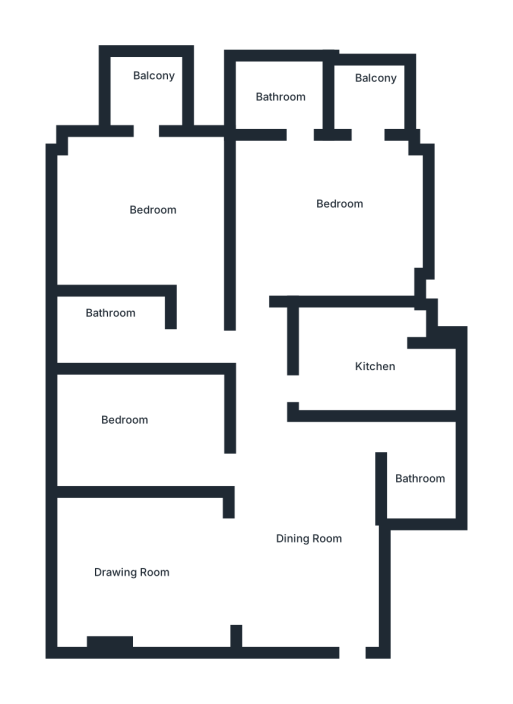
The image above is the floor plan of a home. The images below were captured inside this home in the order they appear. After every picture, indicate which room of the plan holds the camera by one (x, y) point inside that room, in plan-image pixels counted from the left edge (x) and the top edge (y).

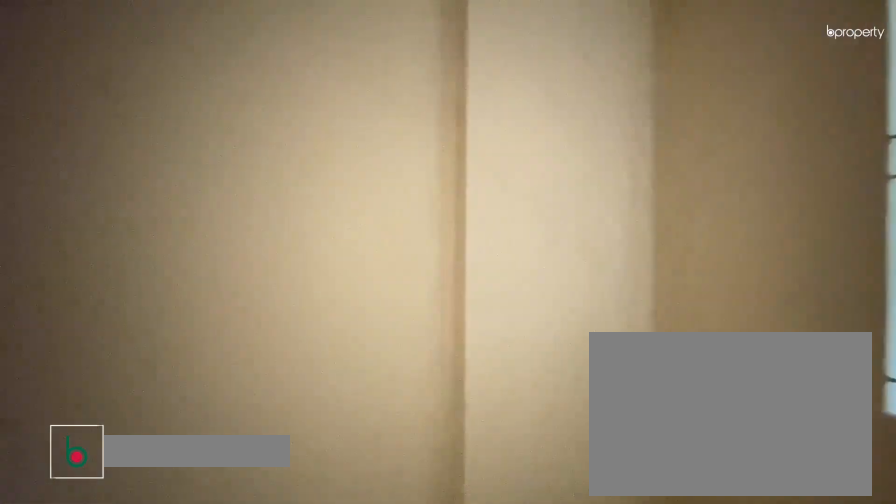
(152, 568)
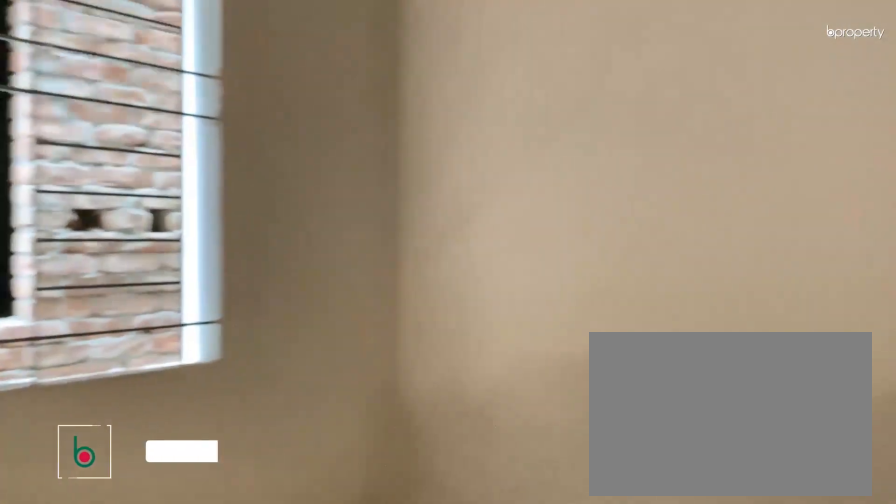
(140, 434)
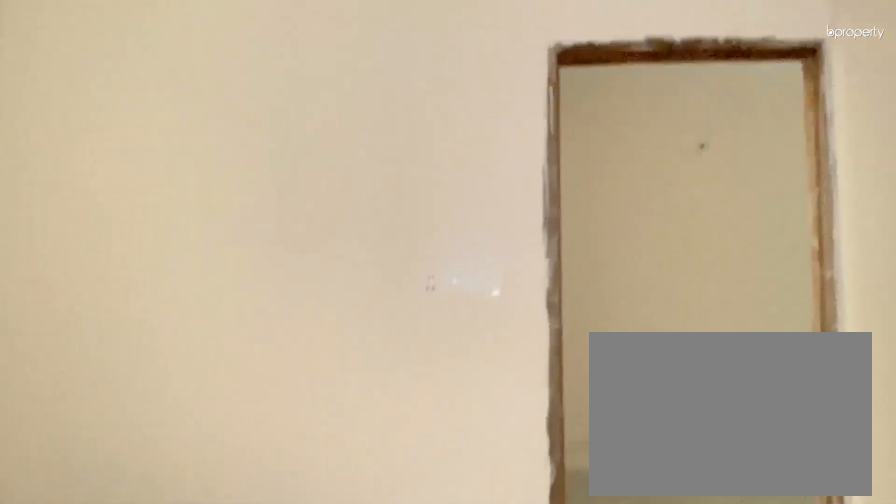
(140, 434)
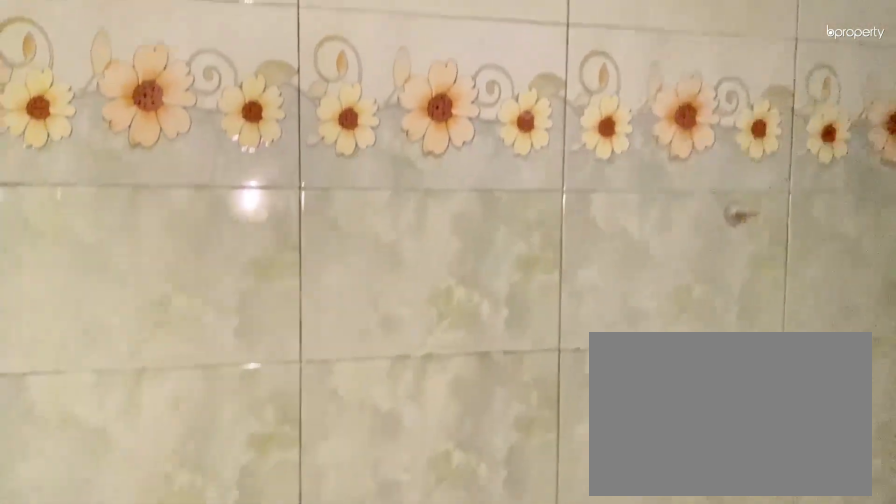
(415, 468)
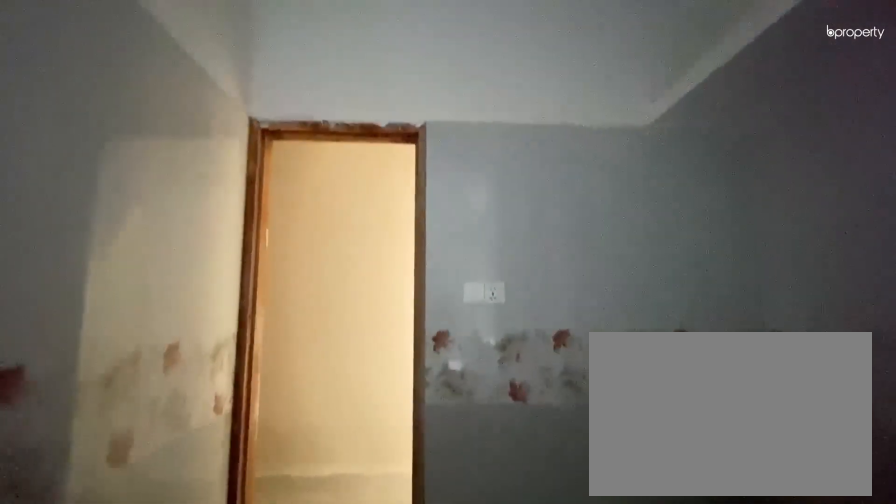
(357, 368)
